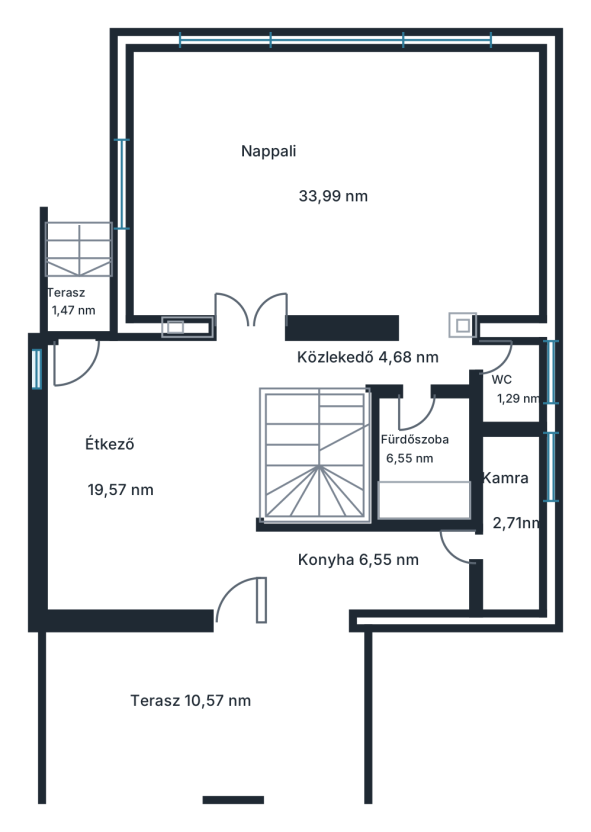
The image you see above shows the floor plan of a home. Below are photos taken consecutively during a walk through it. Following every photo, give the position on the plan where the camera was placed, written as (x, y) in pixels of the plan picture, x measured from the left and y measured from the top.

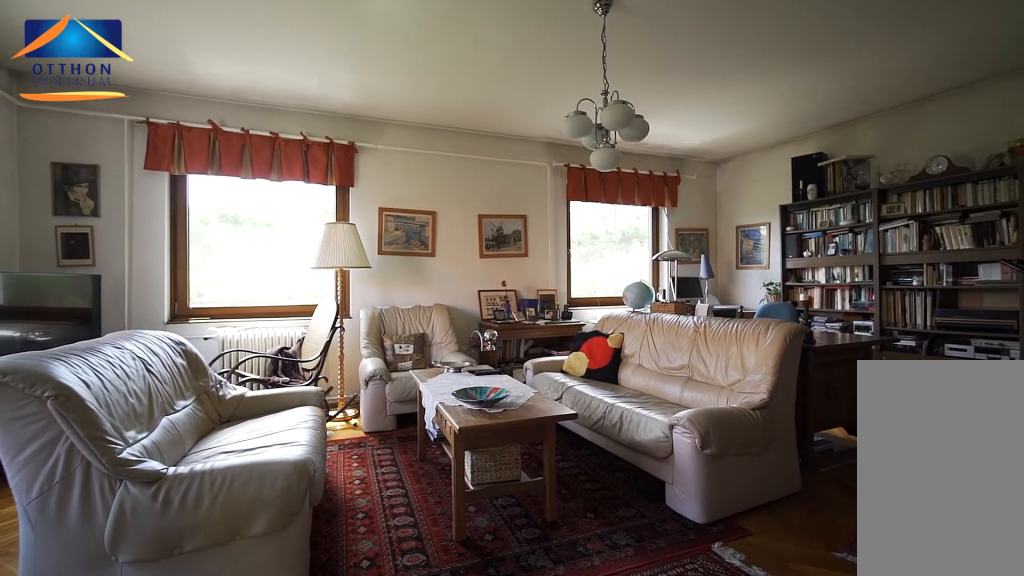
(260, 309)
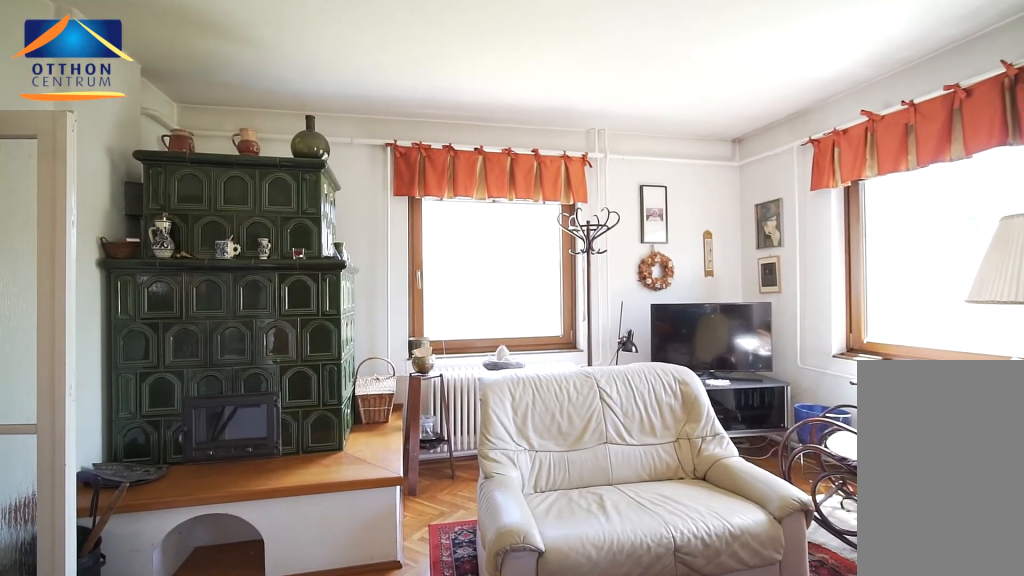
(284, 252)
